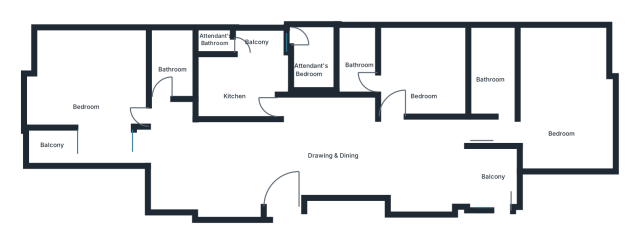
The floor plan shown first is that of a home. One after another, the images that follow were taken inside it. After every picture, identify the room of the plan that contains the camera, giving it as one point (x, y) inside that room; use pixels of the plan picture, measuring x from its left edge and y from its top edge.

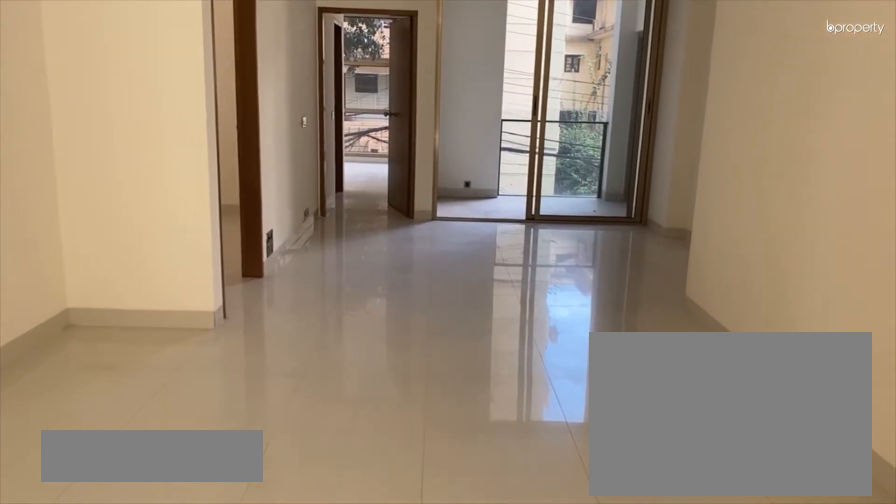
(263, 156)
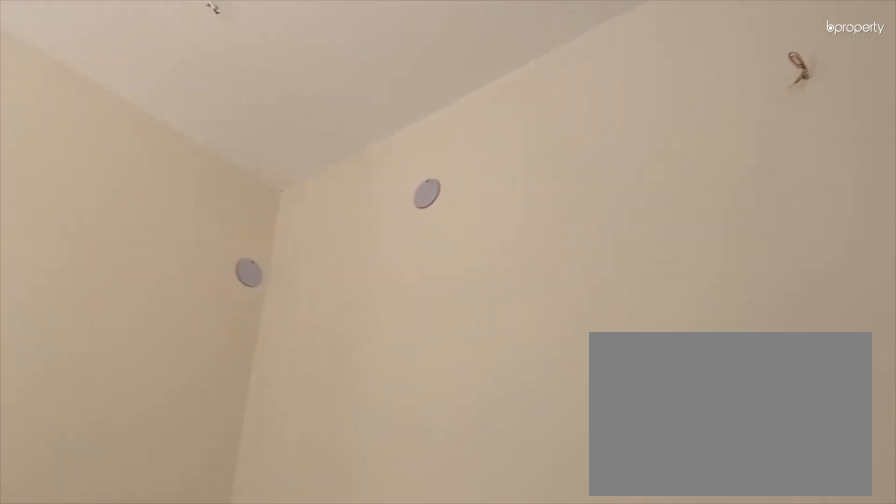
(420, 61)
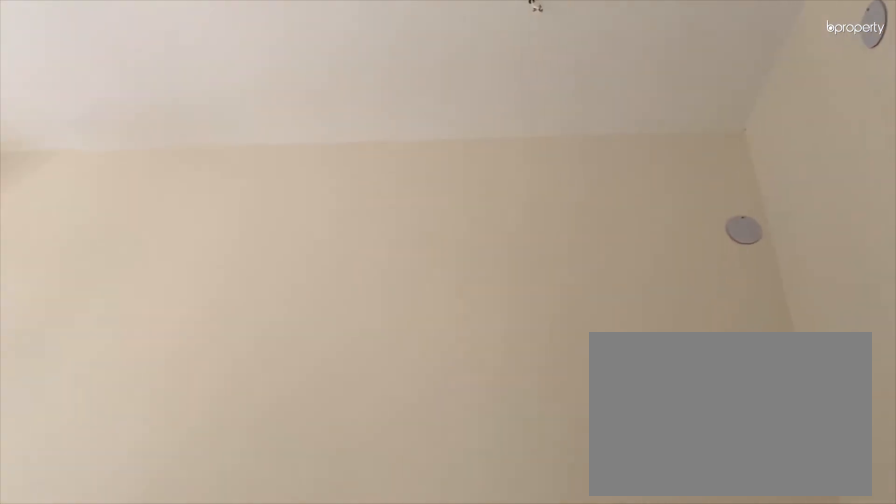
(420, 61)
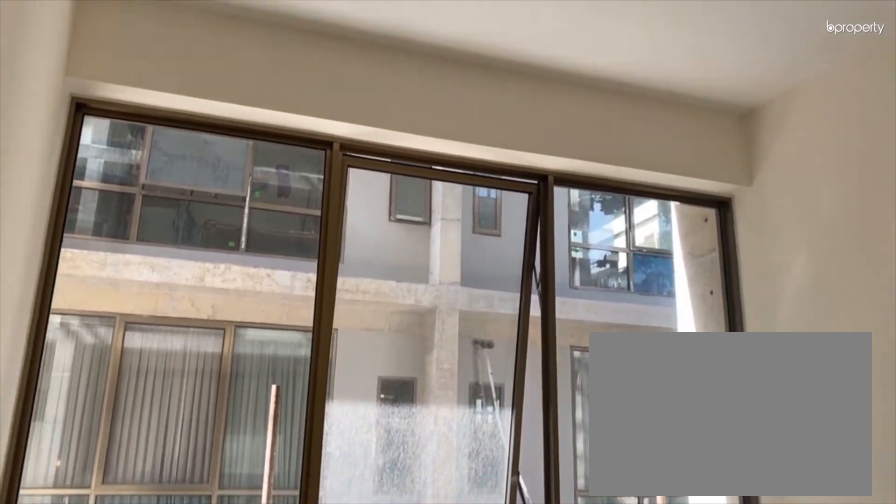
(420, 61)
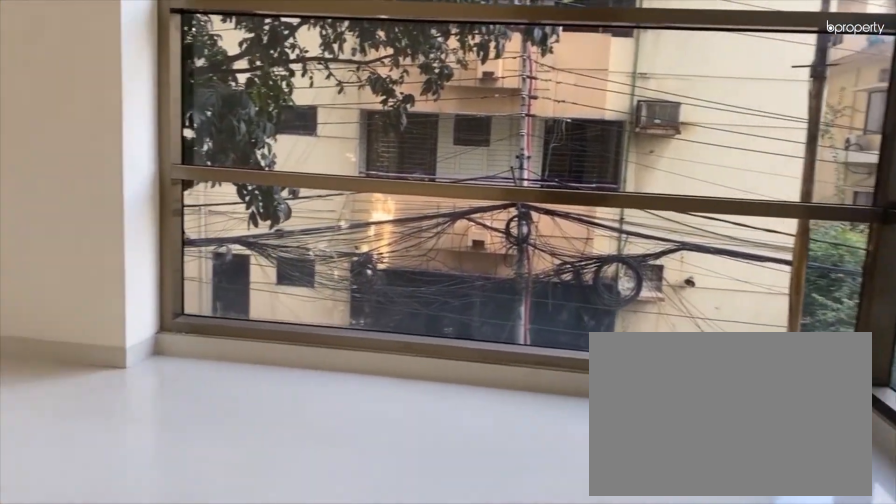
(560, 95)
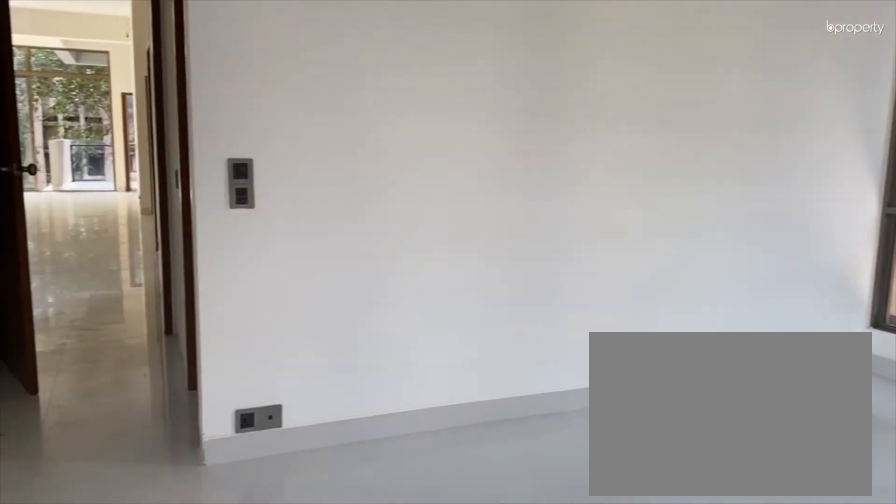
(560, 95)
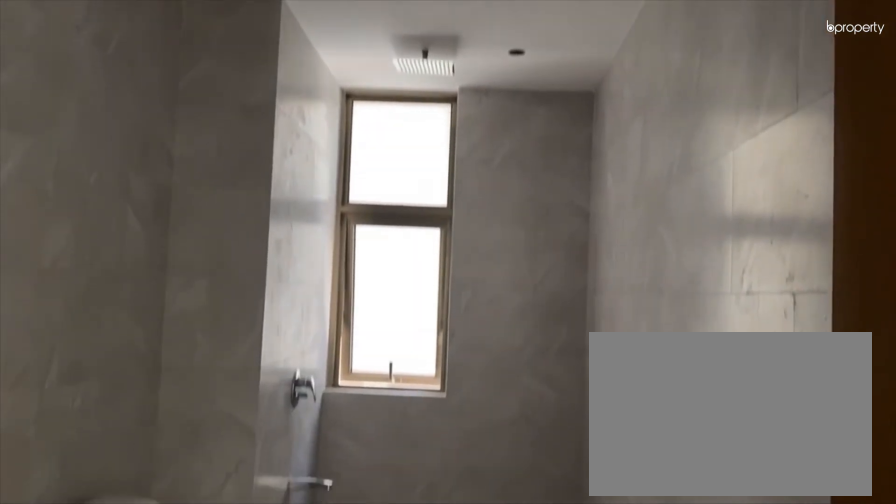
(492, 58)
